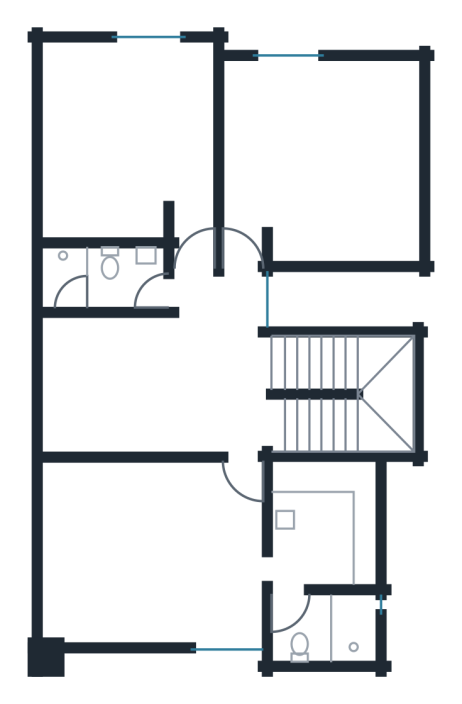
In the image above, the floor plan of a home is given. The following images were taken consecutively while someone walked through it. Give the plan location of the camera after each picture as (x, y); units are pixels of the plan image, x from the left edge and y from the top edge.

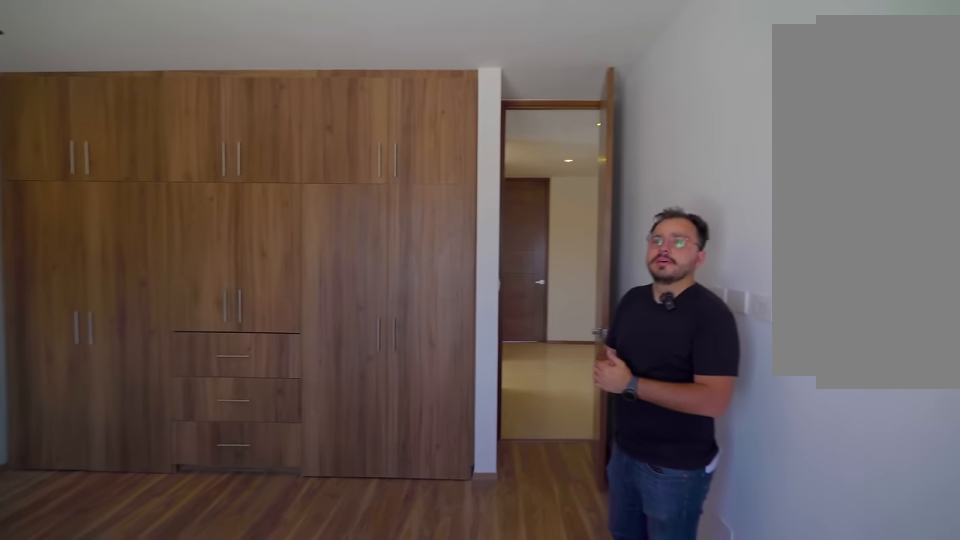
(246, 83)
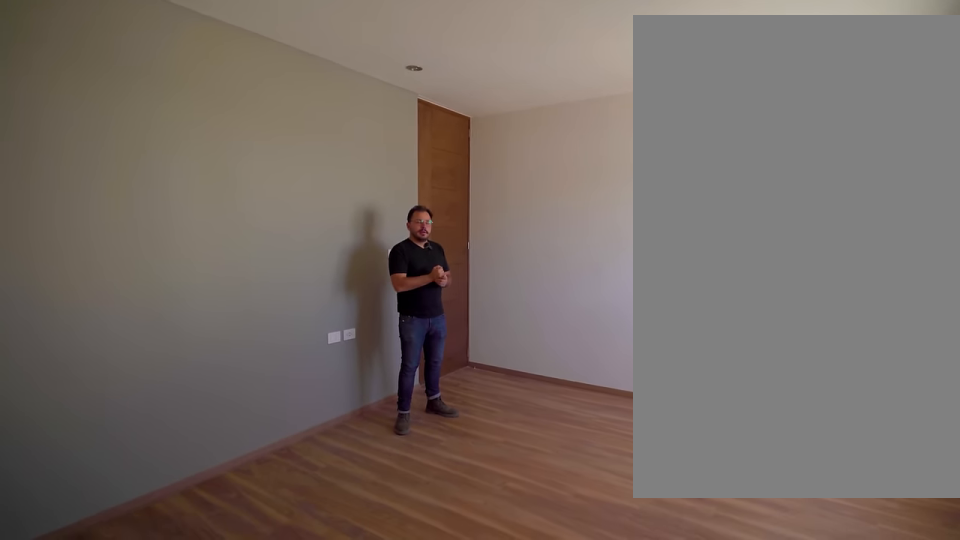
(69, 618)
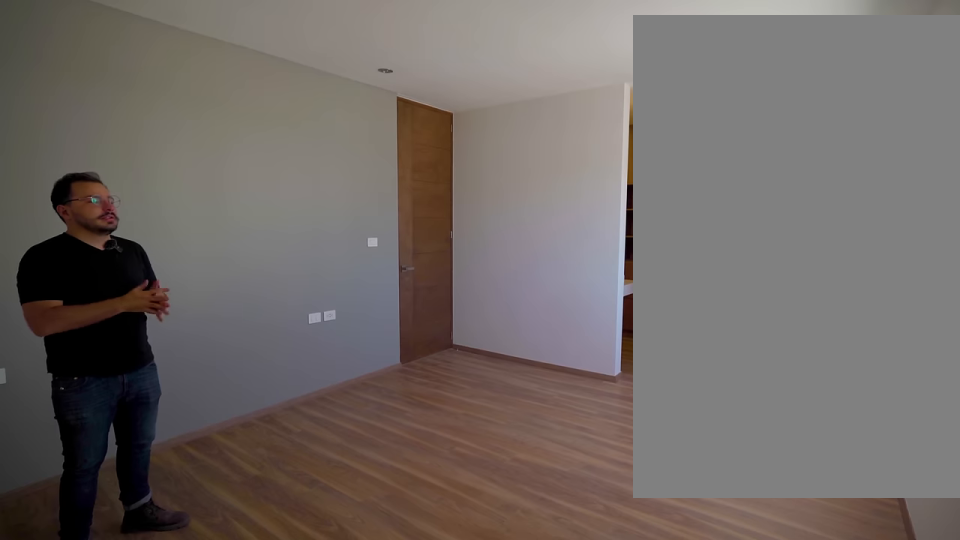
(66, 616)
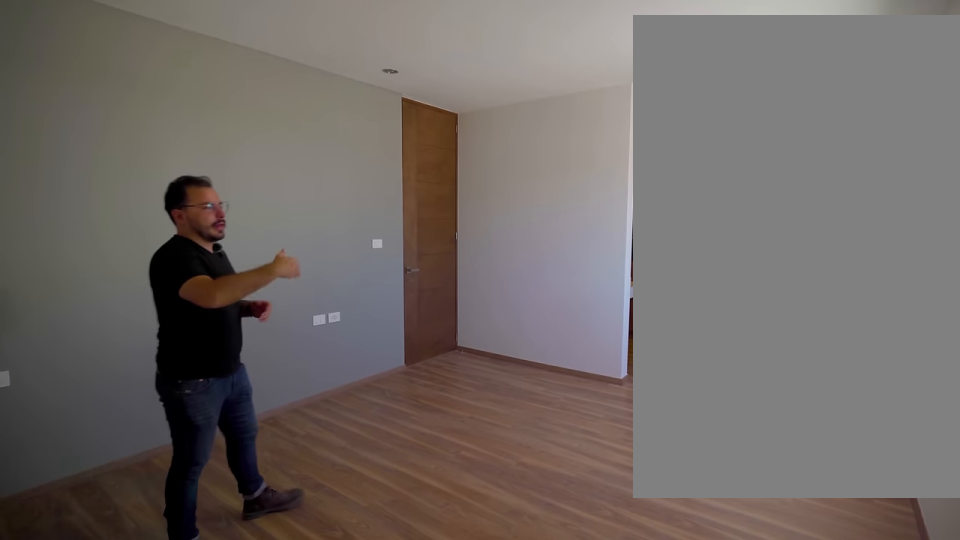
(66, 616)
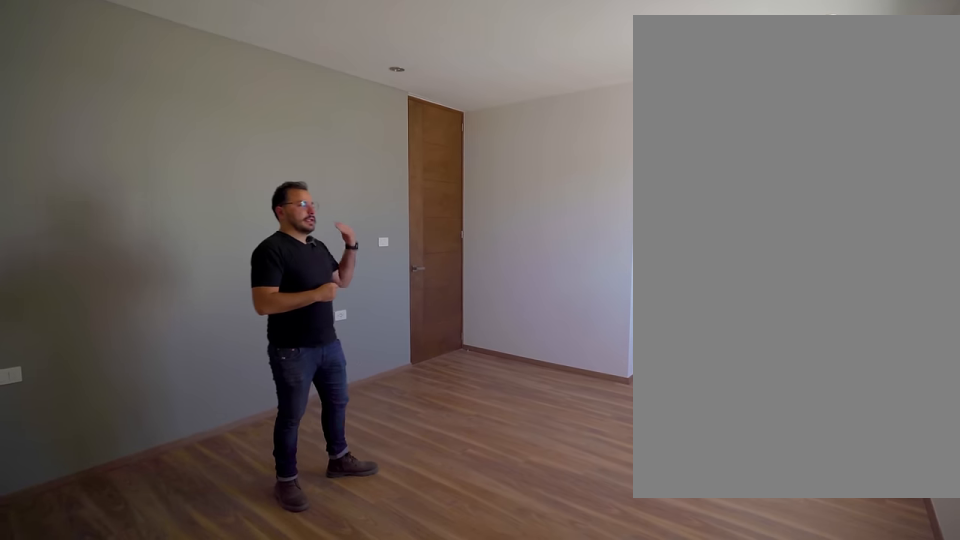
(66, 616)
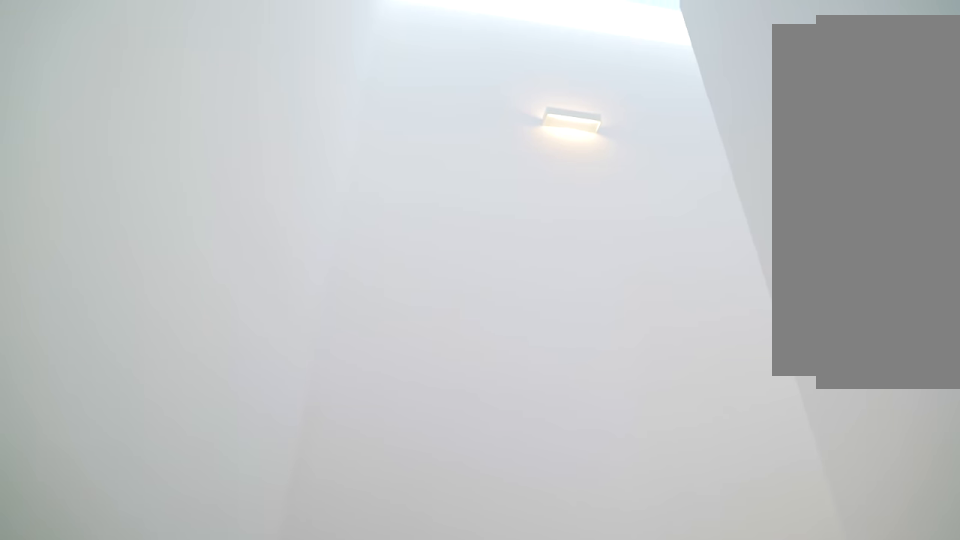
(337, 368)
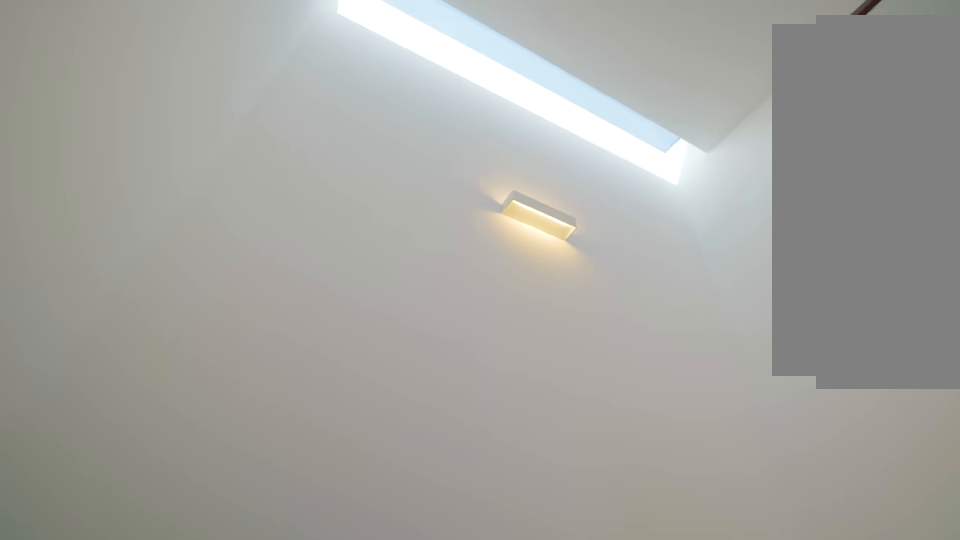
(341, 366)
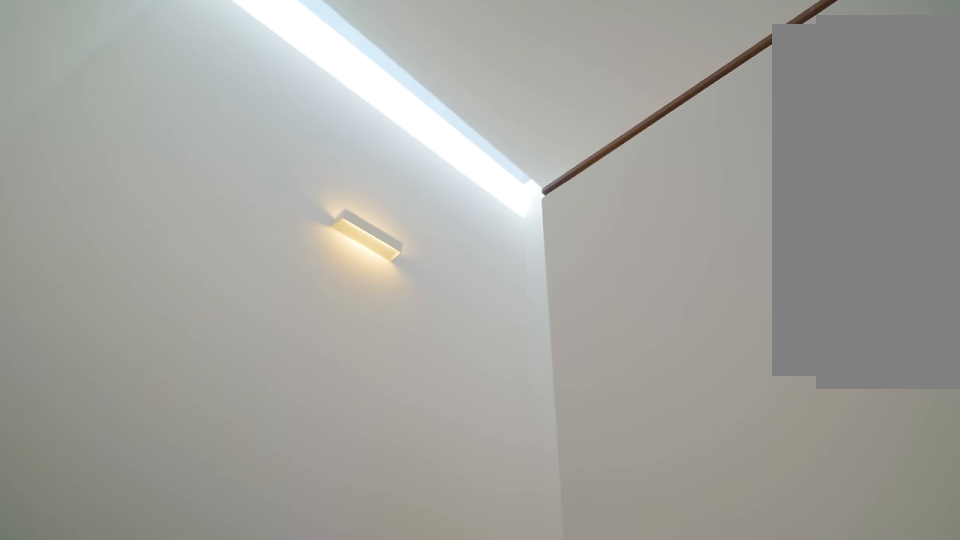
(339, 359)
